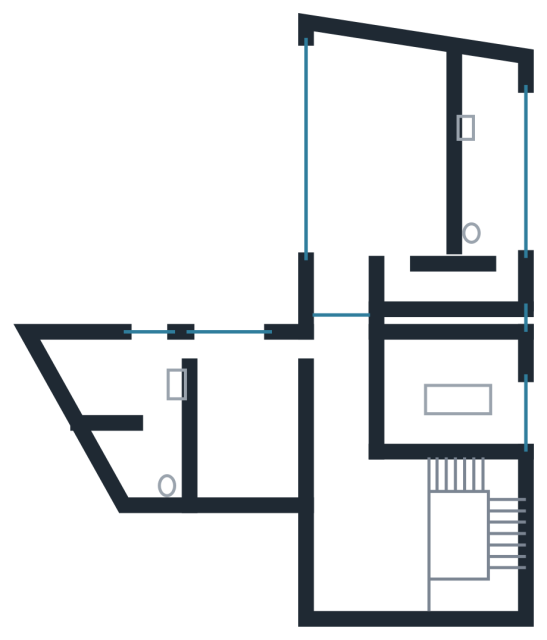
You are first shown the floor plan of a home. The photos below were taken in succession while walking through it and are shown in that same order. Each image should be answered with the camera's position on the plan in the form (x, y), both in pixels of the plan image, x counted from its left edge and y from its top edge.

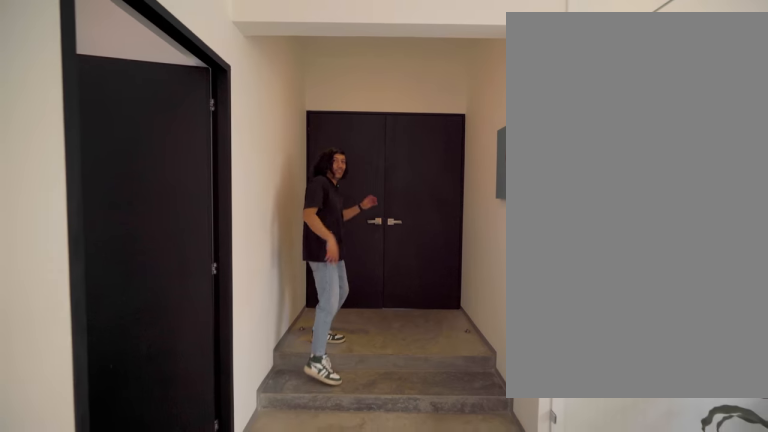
(334, 351)
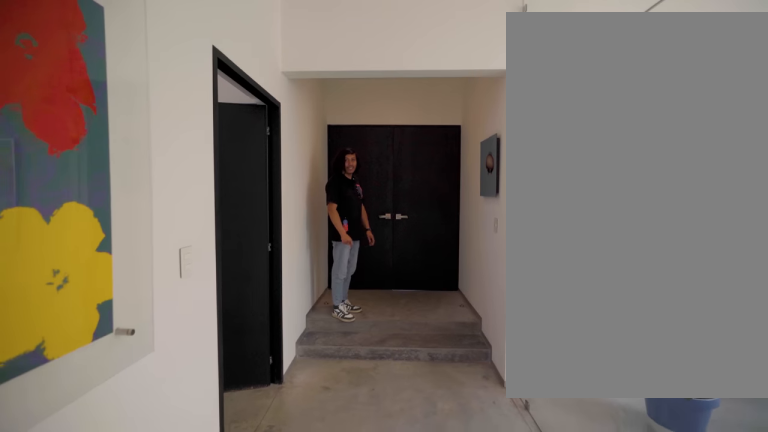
(348, 350)
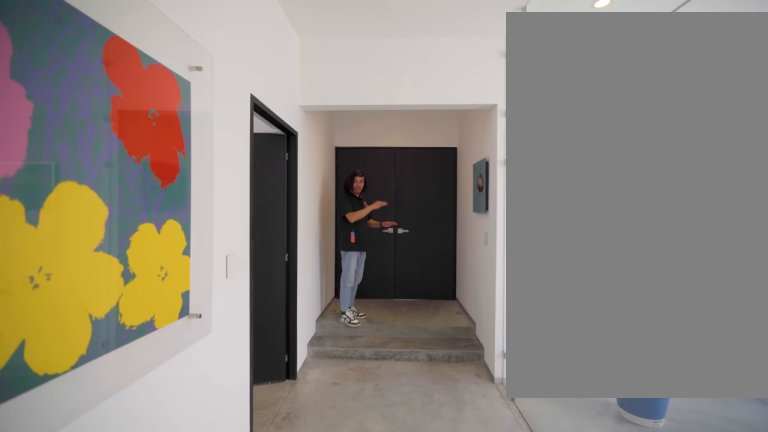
(348, 350)
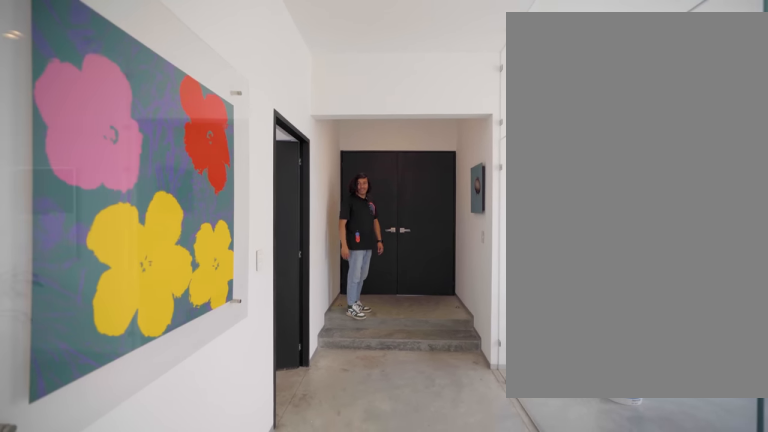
(348, 362)
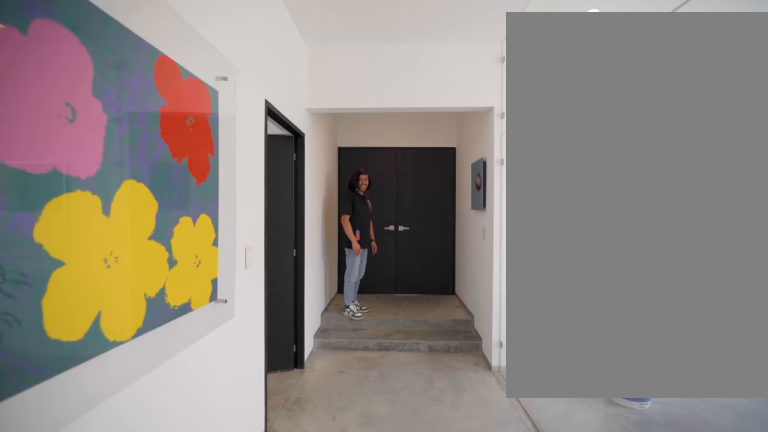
(347, 389)
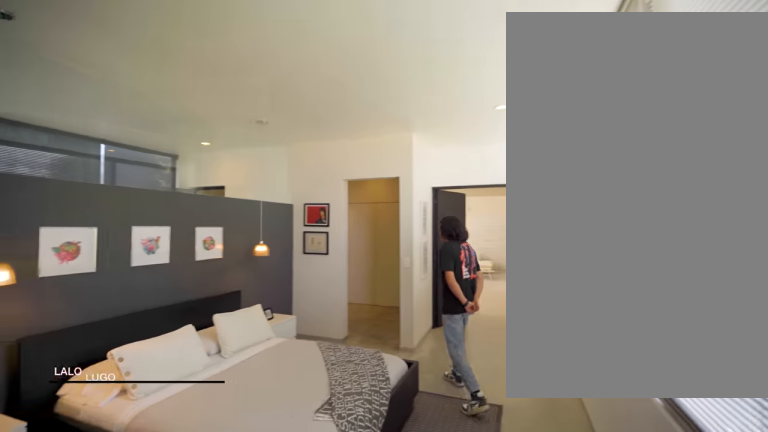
(348, 100)
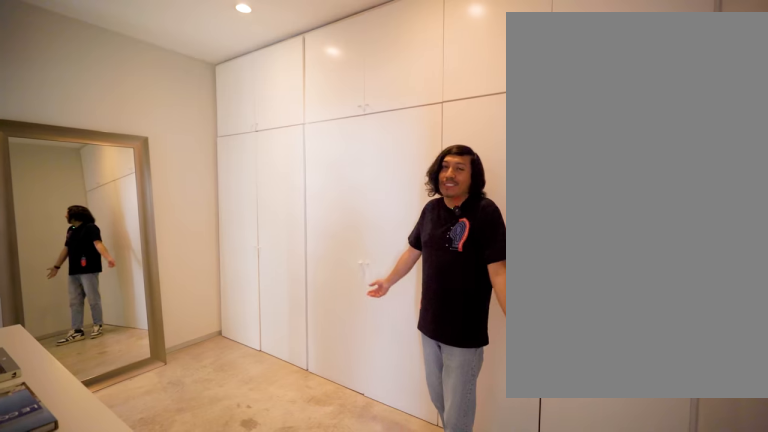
(396, 255)
